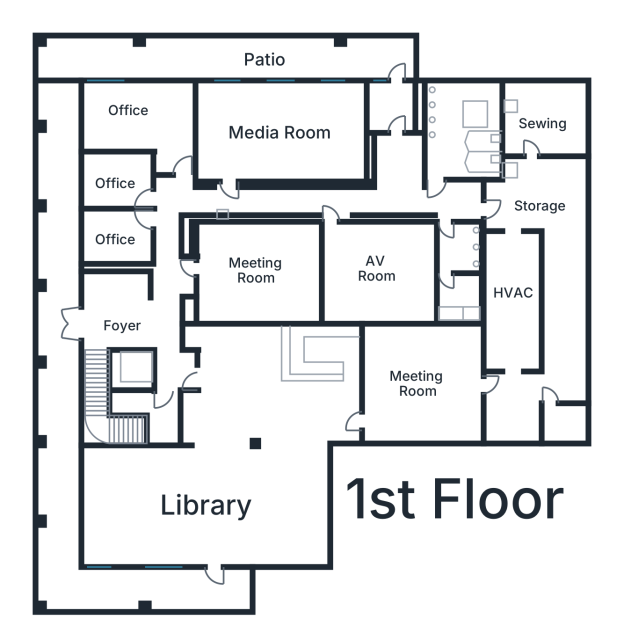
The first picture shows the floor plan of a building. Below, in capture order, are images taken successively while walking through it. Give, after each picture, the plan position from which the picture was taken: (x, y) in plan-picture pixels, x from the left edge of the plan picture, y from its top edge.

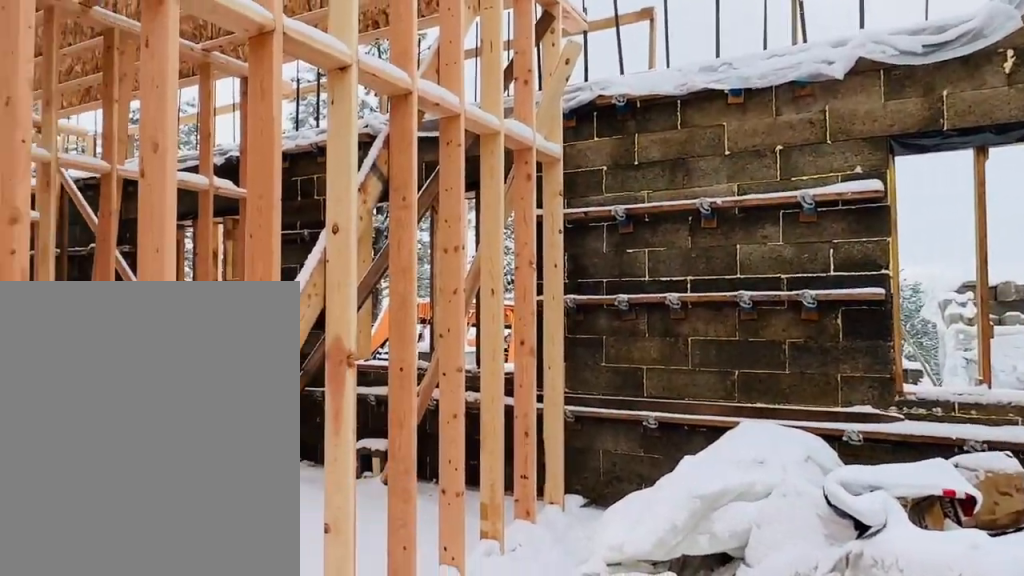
(148, 114)
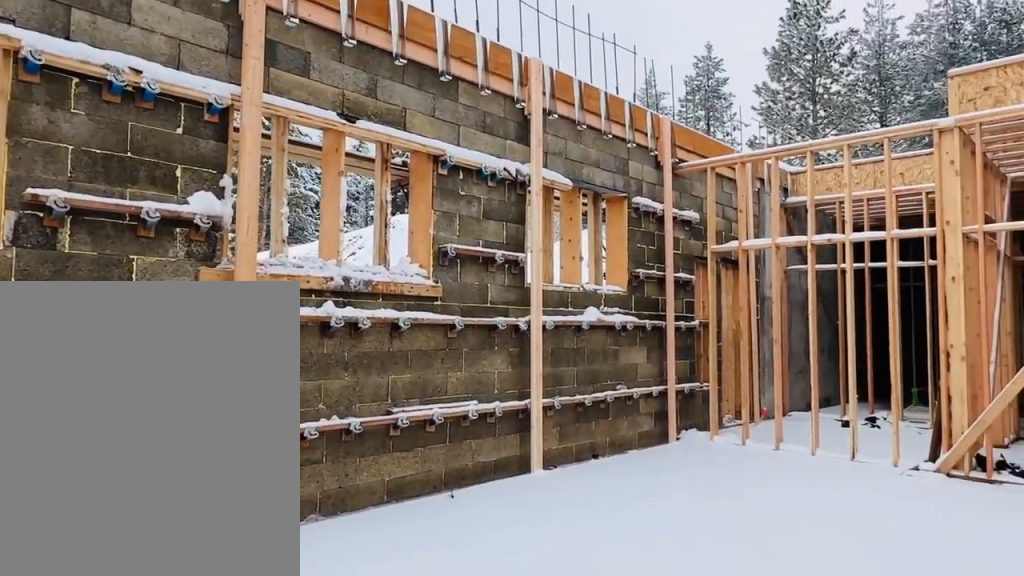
(239, 144)
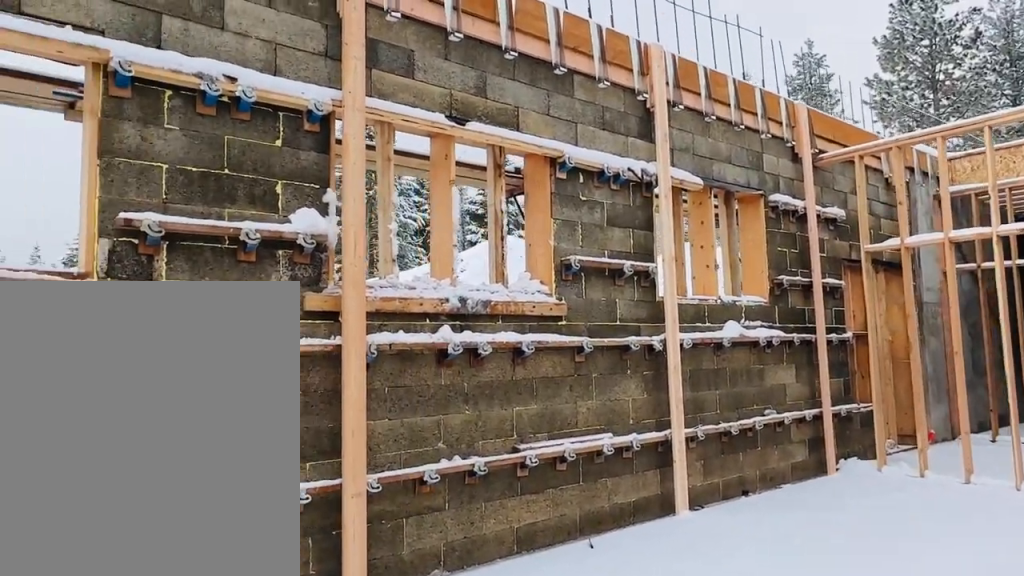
(244, 133)
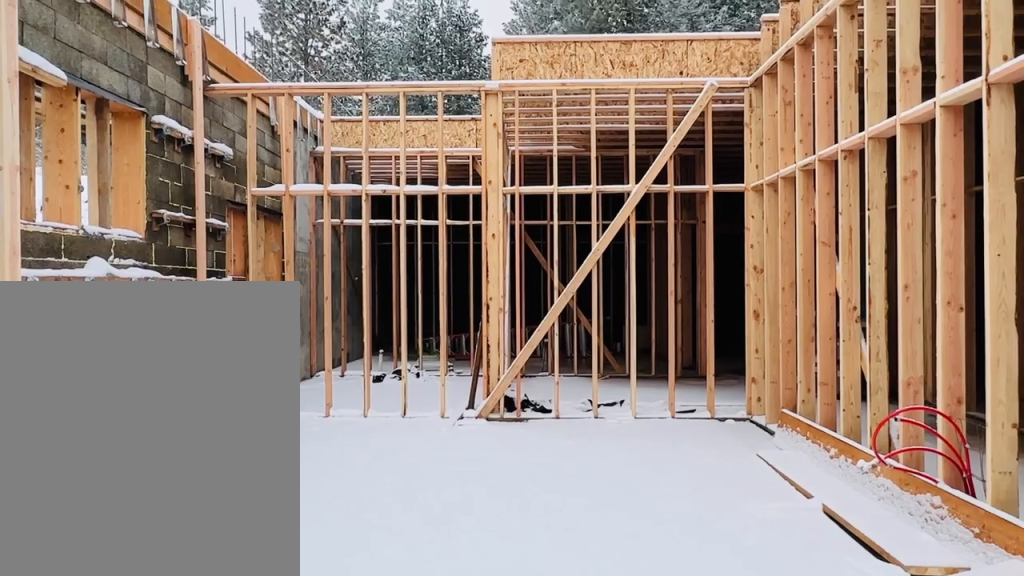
(243, 129)
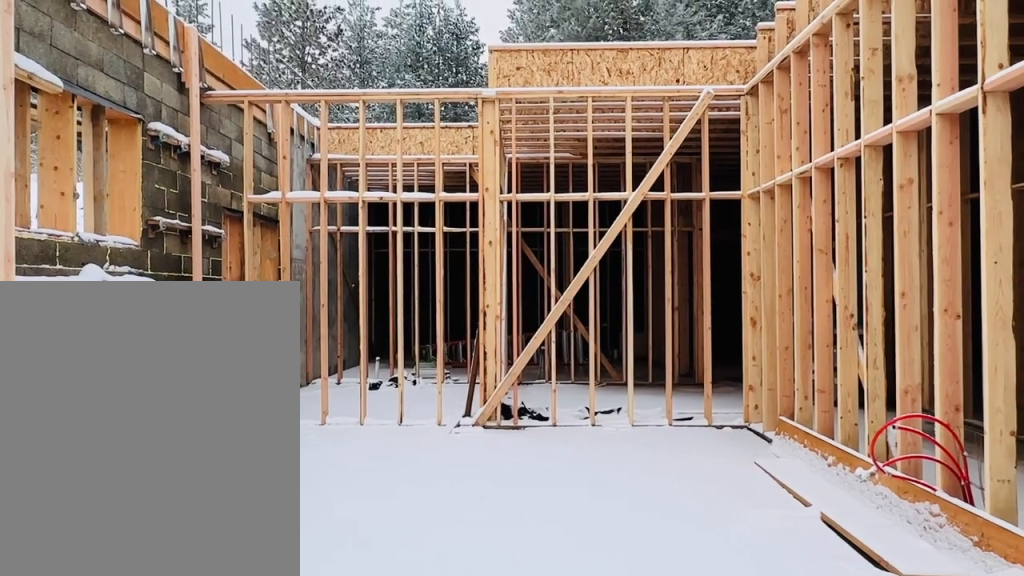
(243, 129)
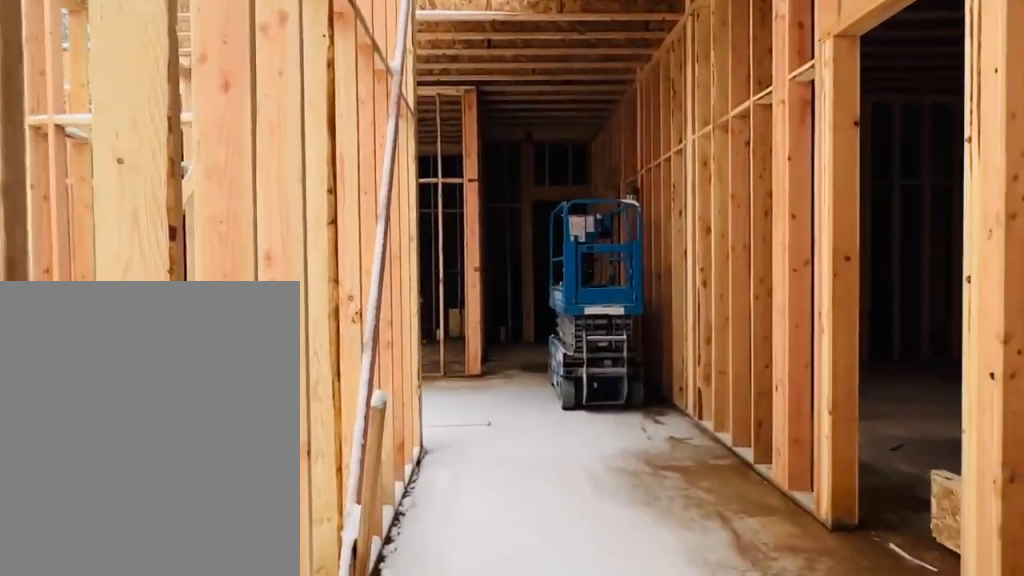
(258, 185)
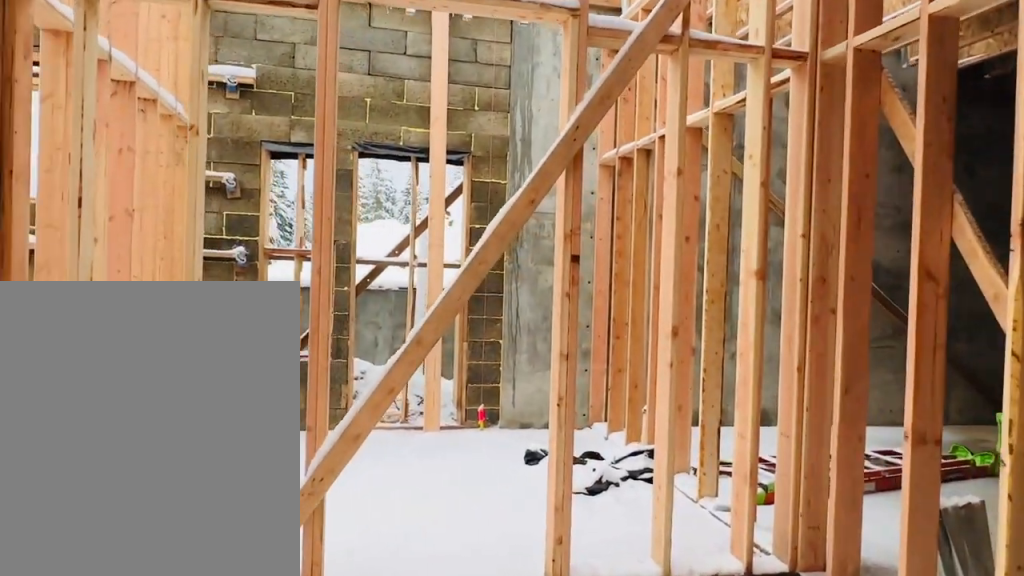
(396, 180)
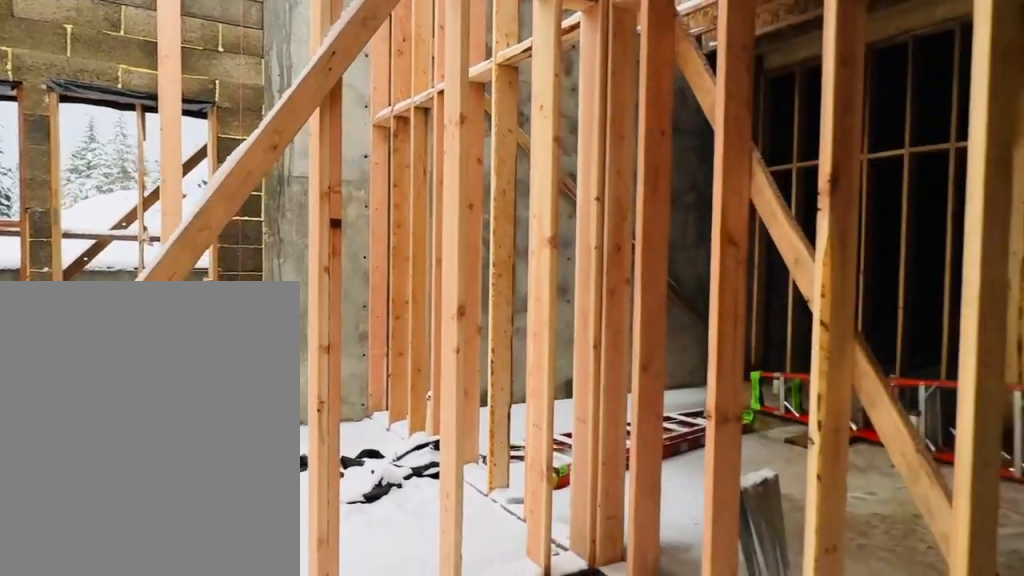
(396, 173)
